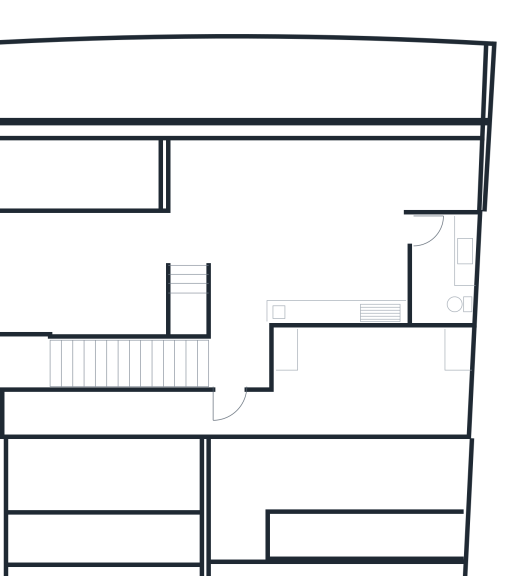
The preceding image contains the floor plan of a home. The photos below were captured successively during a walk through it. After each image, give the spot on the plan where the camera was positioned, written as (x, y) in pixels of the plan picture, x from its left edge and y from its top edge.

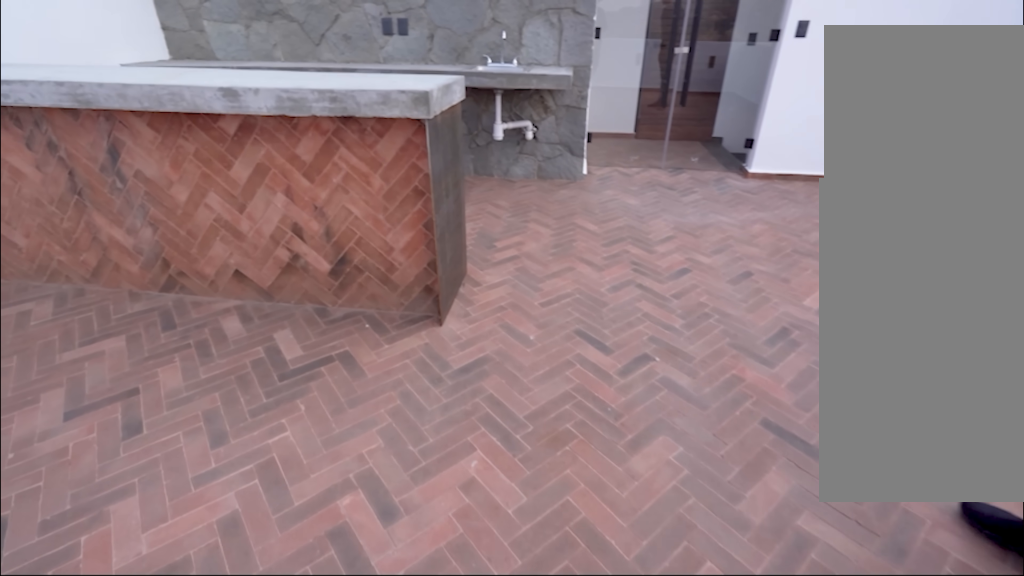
(241, 162)
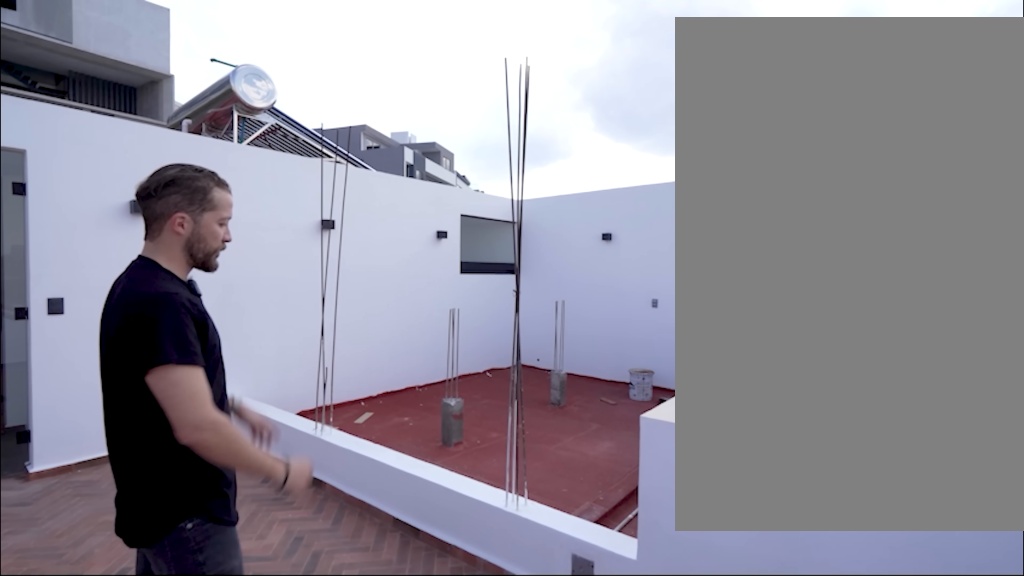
(211, 181)
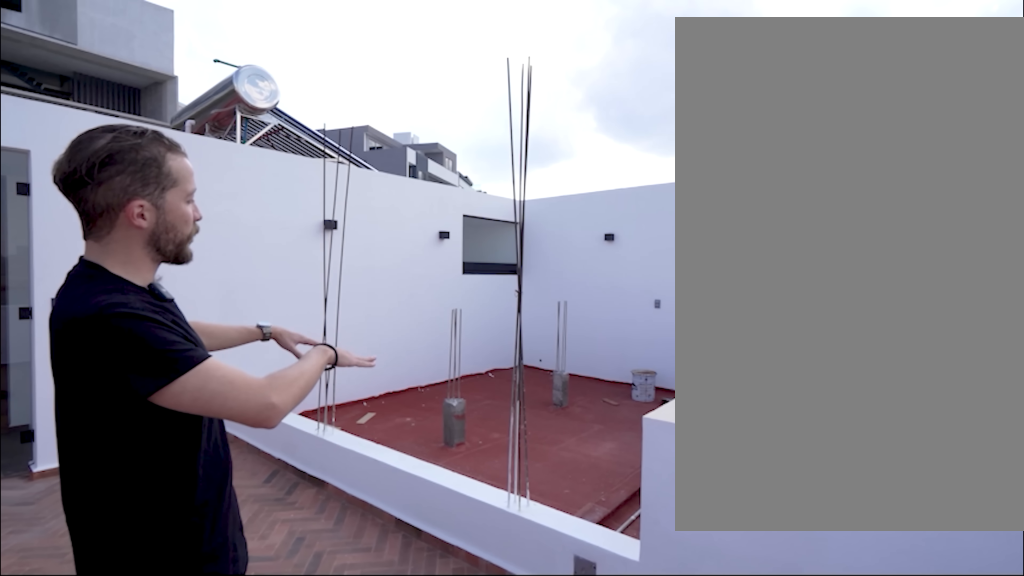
(211, 181)
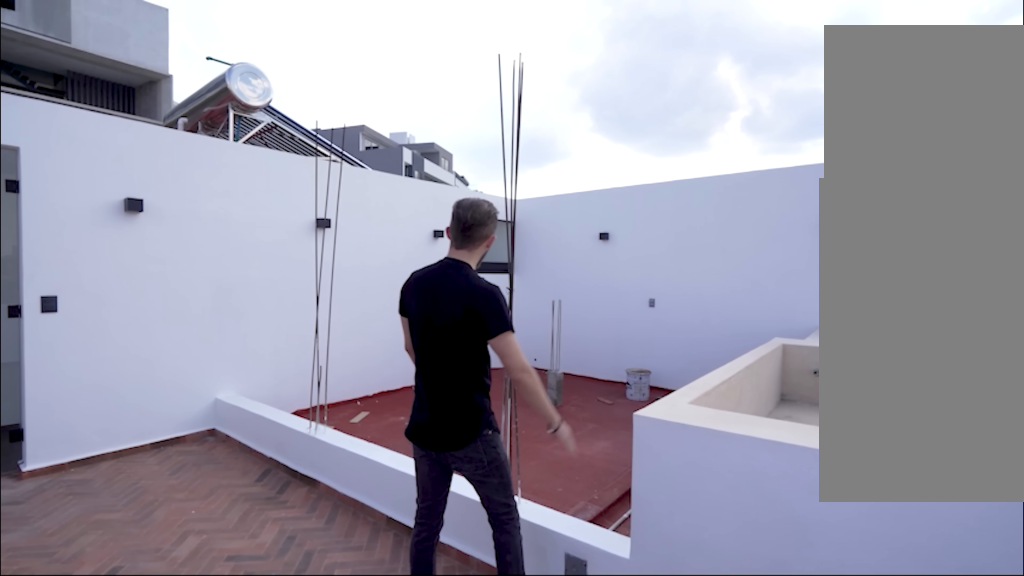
(211, 182)
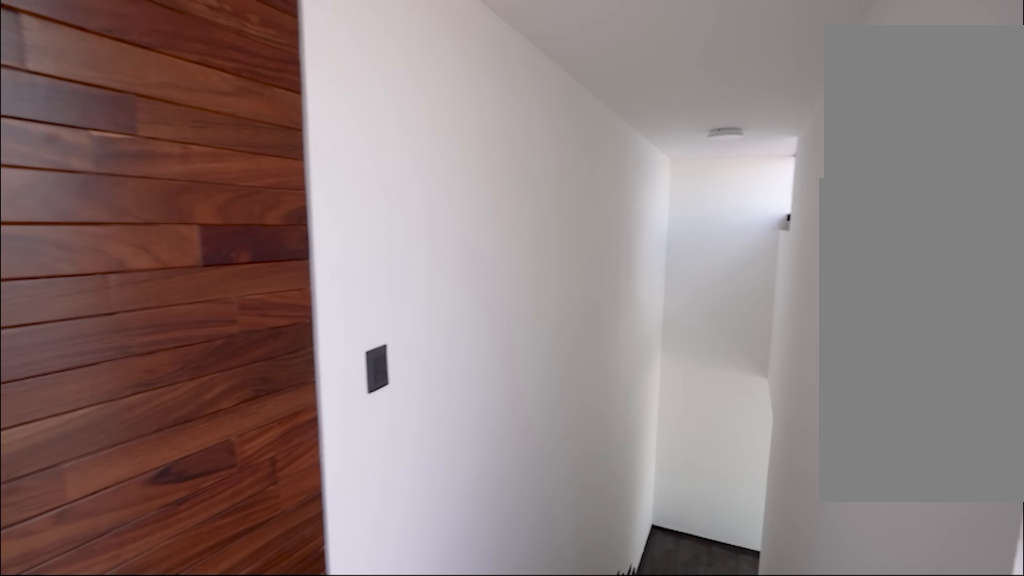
(208, 371)
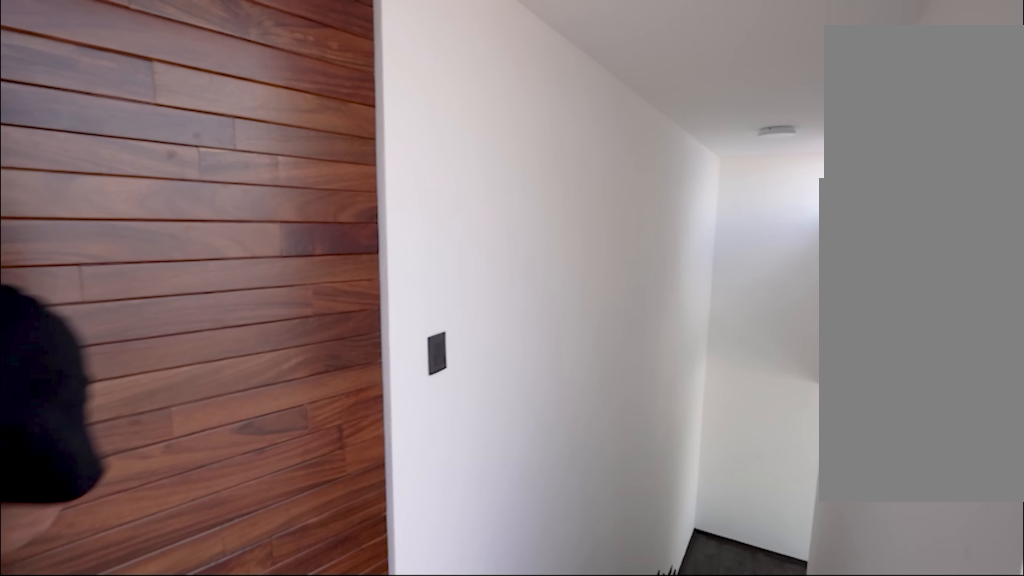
(208, 371)
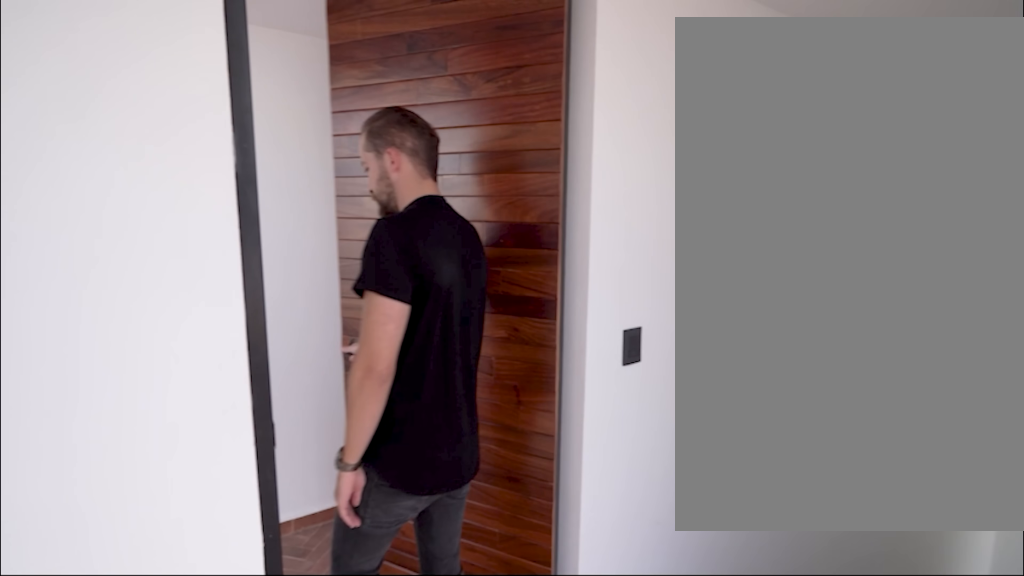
(209, 371)
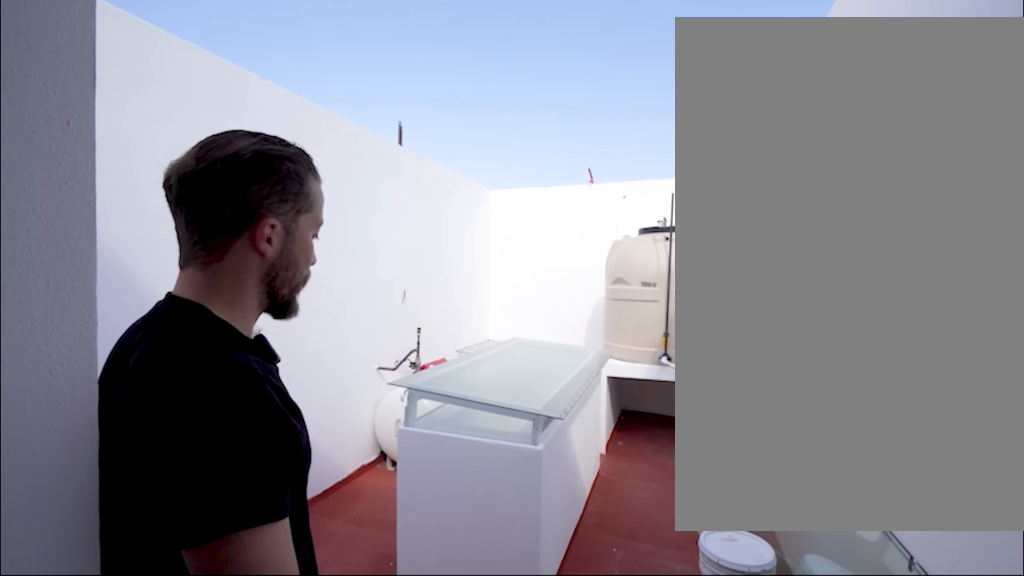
(269, 414)
